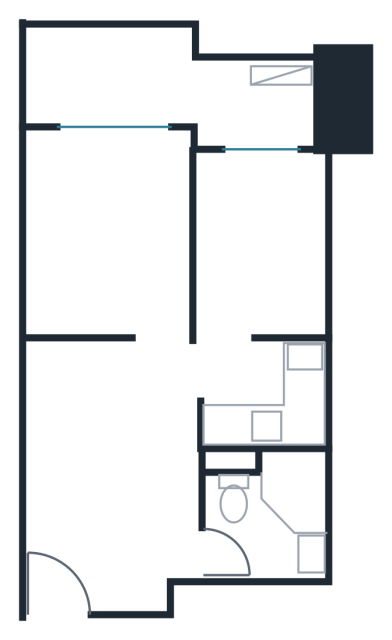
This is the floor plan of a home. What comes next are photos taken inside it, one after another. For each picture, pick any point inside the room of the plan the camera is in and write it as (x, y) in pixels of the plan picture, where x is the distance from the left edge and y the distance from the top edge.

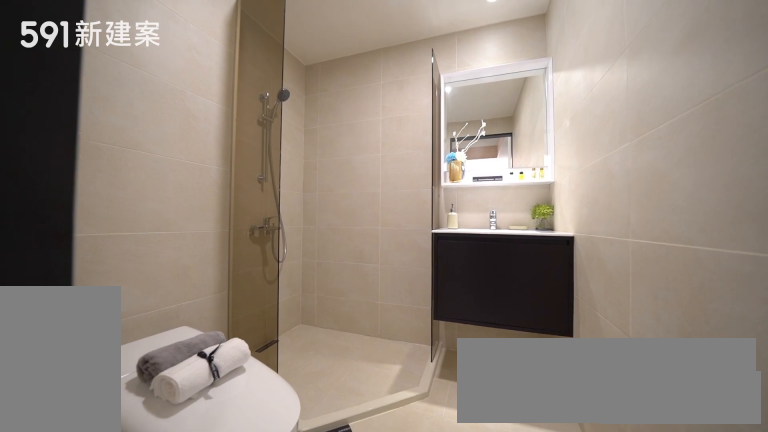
(268, 515)
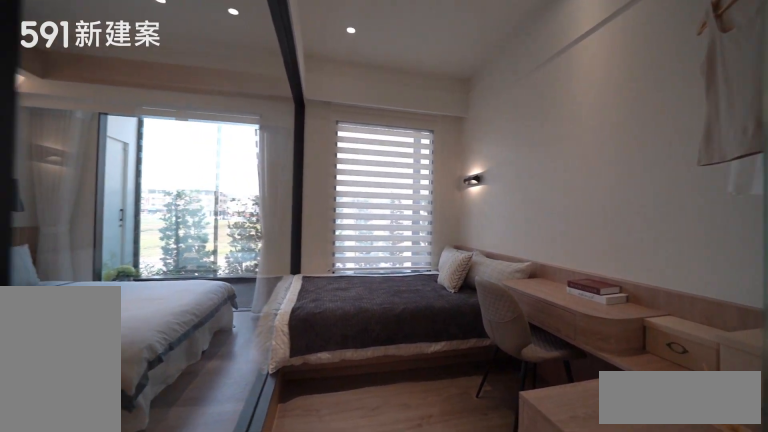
(264, 242)
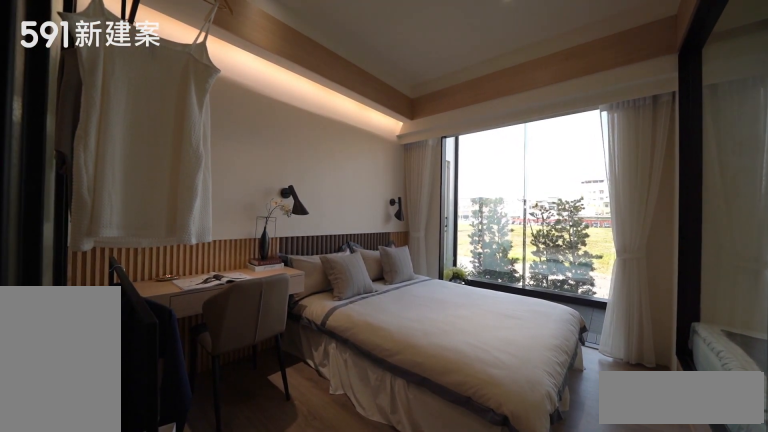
(104, 231)
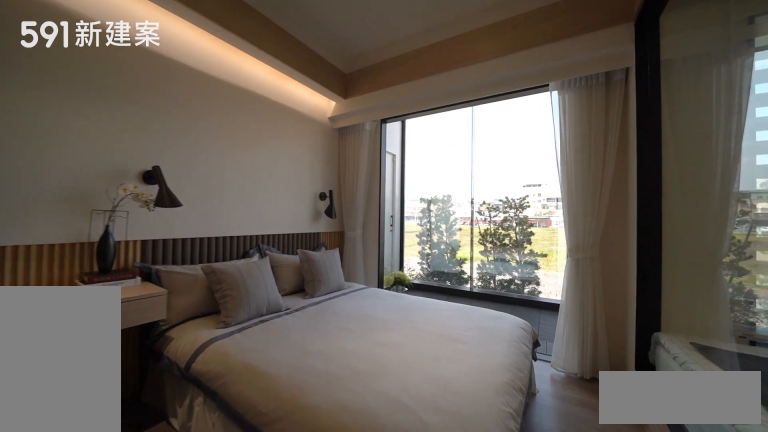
(104, 231)
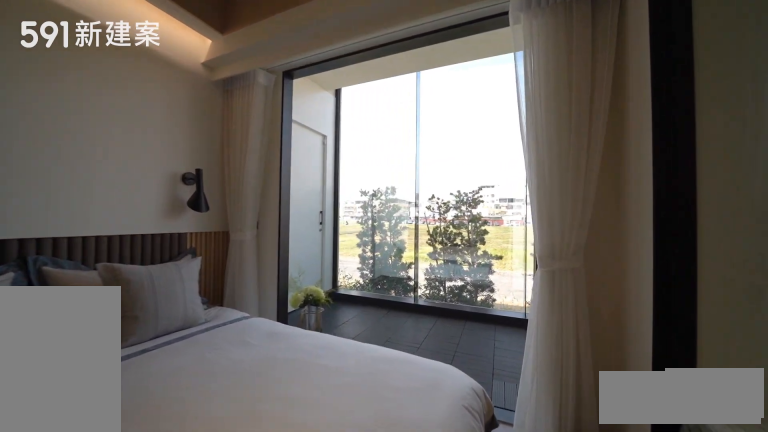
(104, 231)
